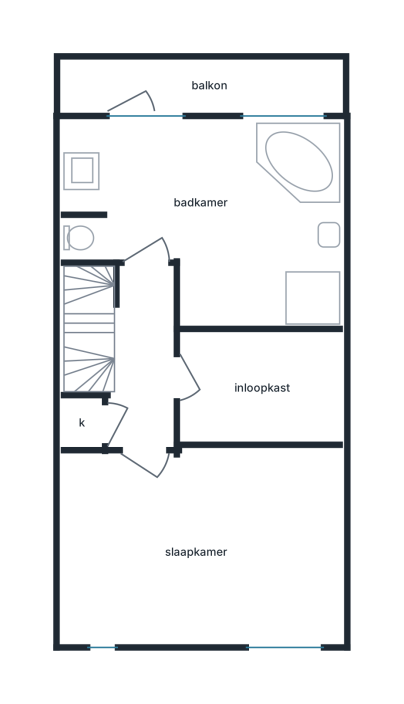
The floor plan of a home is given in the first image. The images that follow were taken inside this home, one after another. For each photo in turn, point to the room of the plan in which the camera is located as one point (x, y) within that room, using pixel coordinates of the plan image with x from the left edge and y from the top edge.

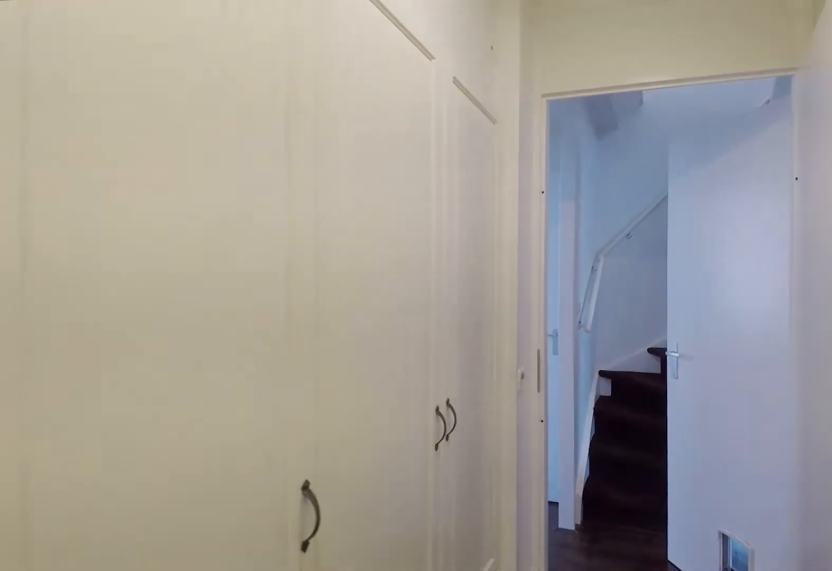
(259, 388)
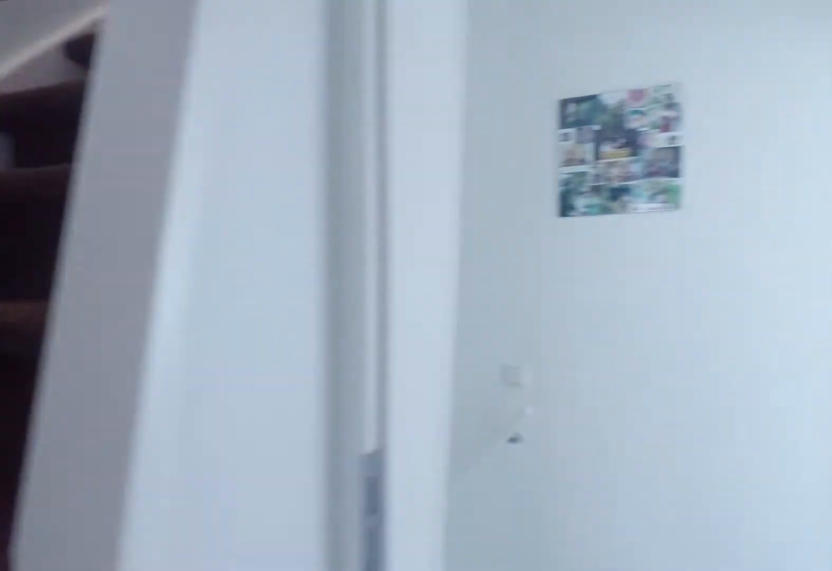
(144, 361)
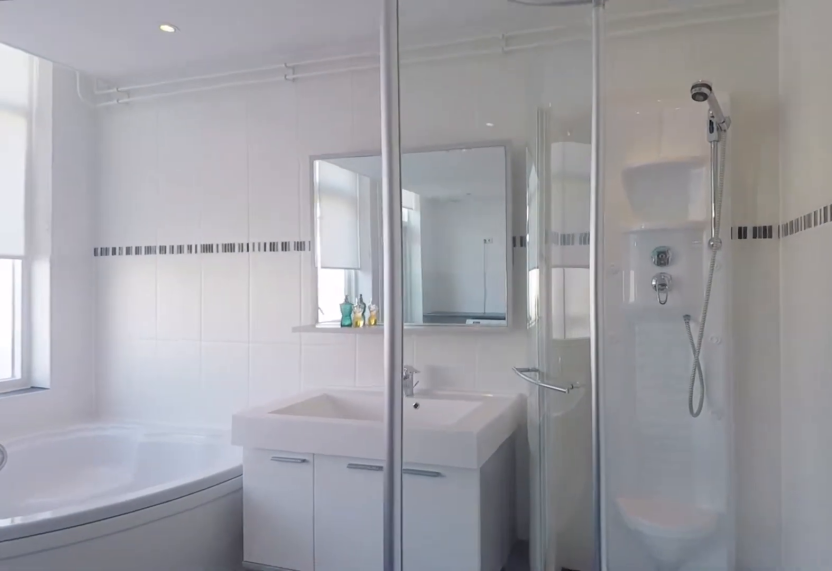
(214, 213)
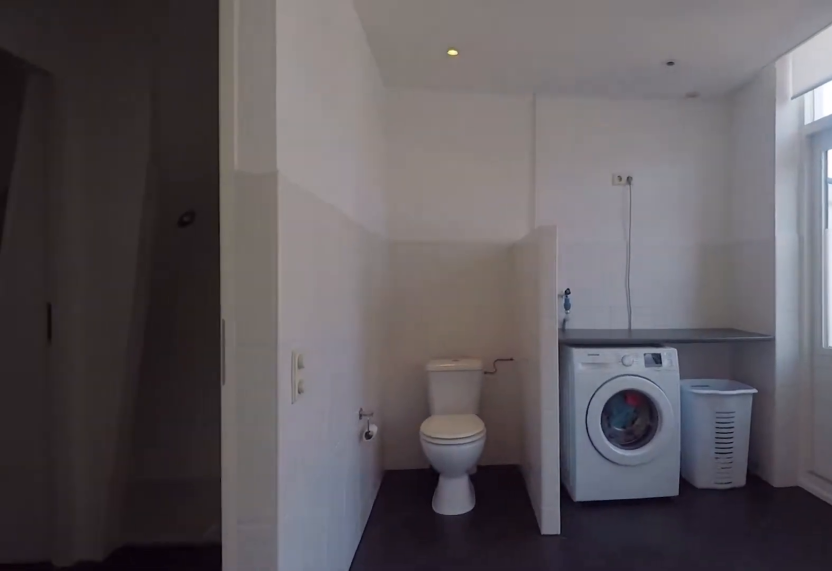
(214, 213)
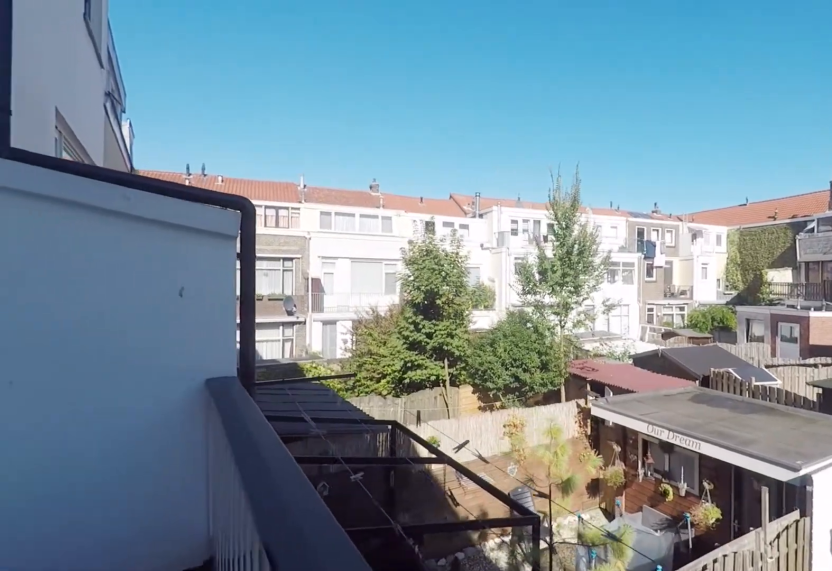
(201, 83)
